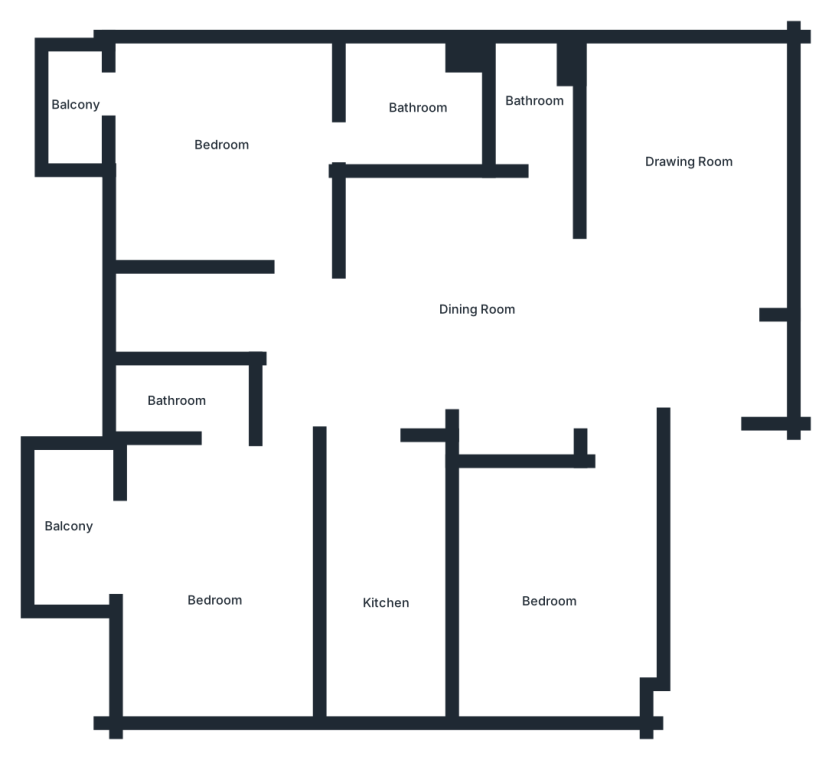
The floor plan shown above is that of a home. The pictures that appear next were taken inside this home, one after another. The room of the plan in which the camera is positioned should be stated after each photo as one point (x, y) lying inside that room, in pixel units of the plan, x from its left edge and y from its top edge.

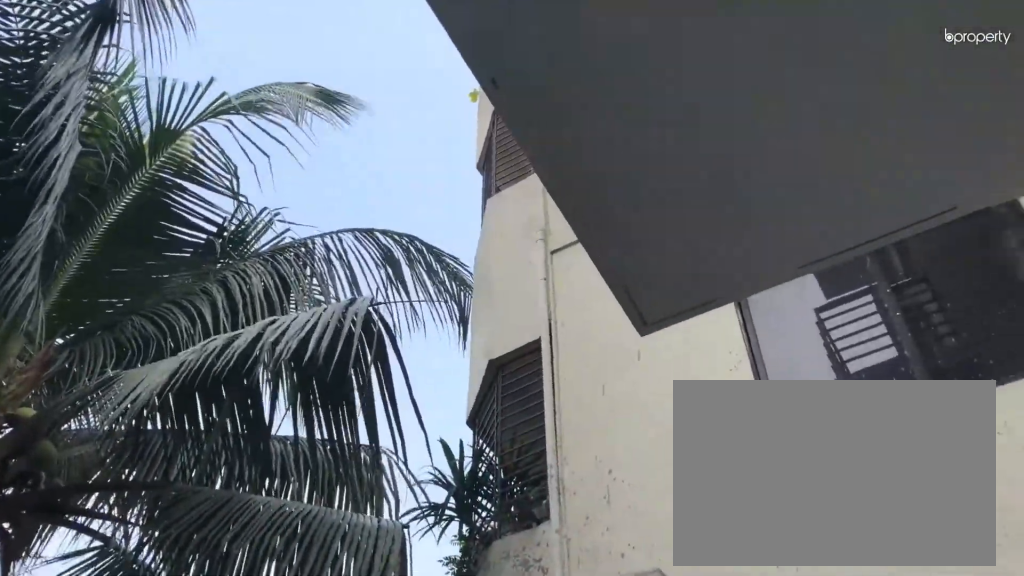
(74, 117)
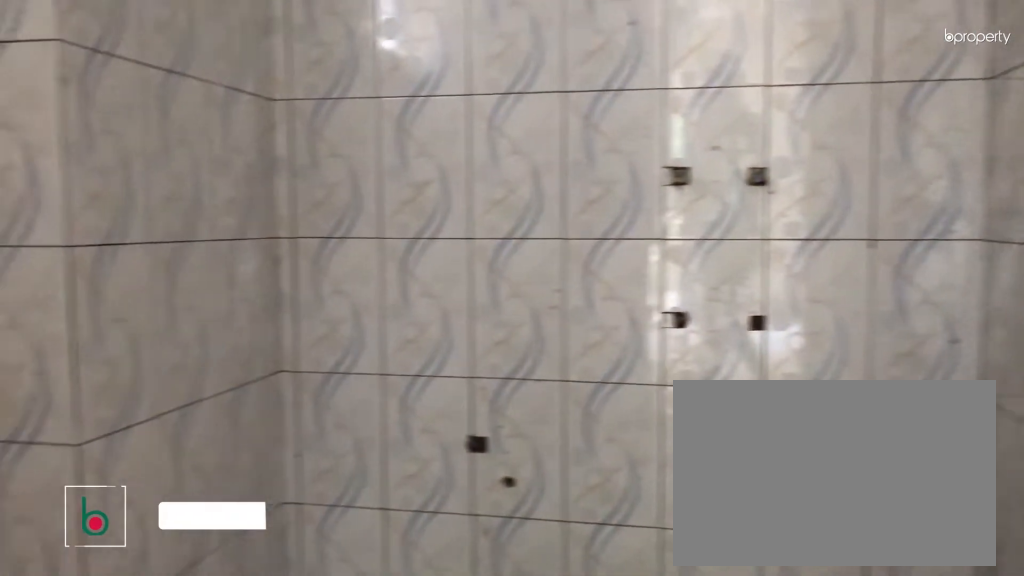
(411, 112)
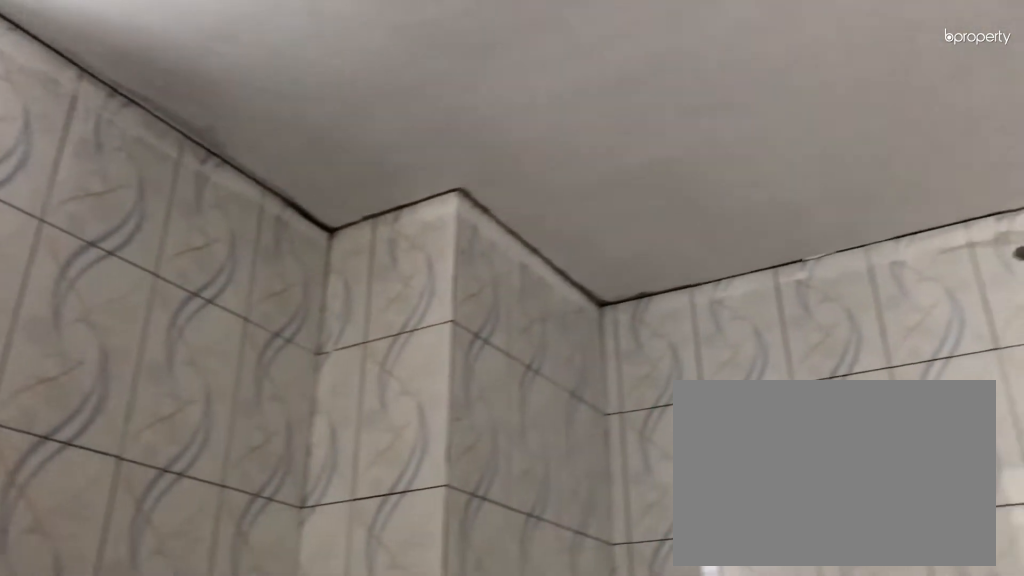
(411, 112)
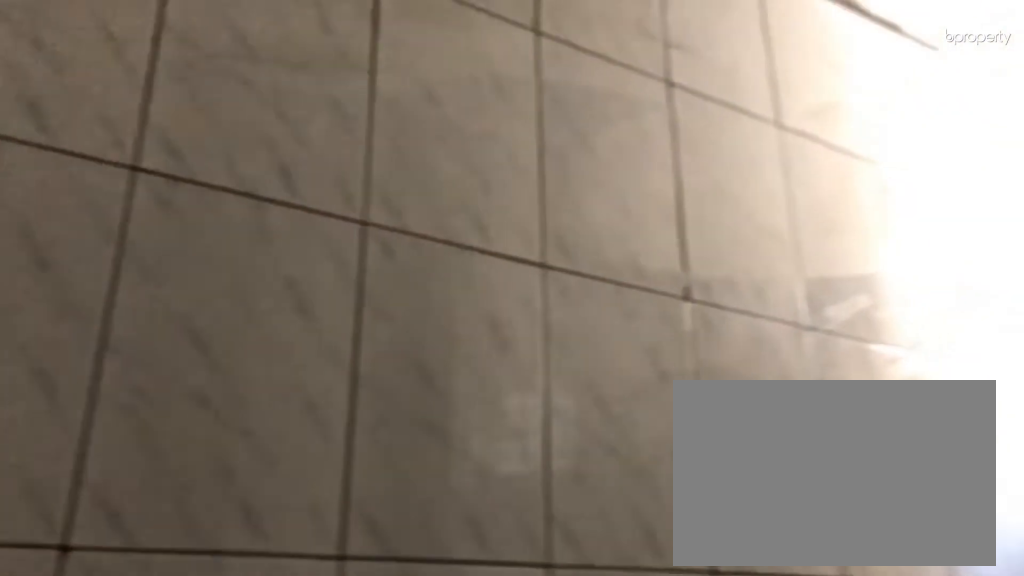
(529, 107)
